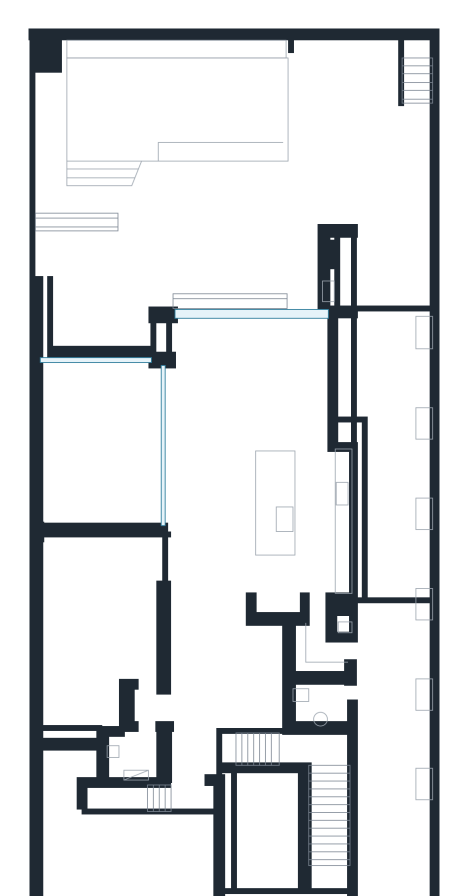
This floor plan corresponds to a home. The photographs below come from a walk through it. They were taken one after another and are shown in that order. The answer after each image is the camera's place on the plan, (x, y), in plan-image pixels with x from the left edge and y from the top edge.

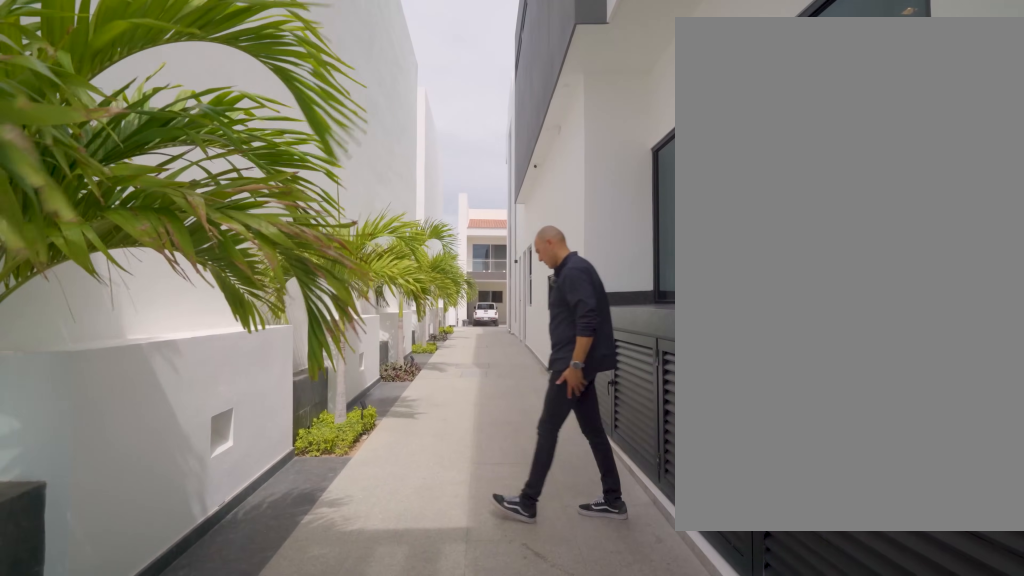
(397, 417)
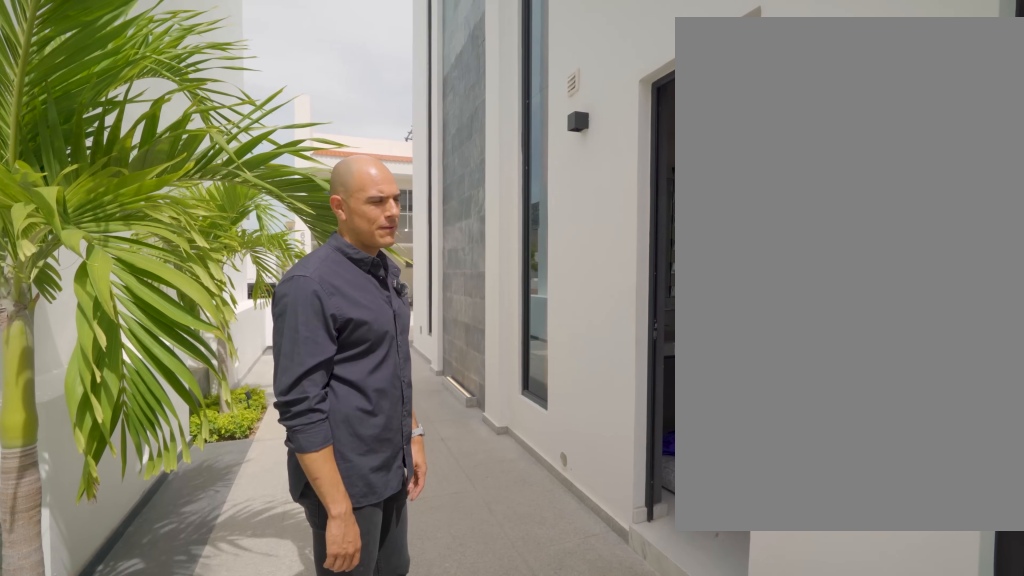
(389, 618)
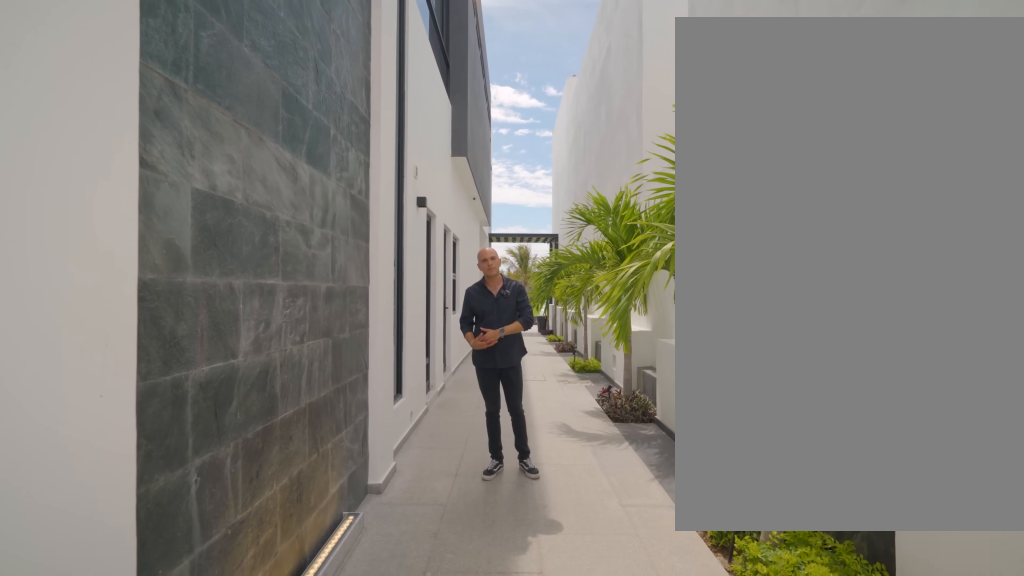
(399, 872)
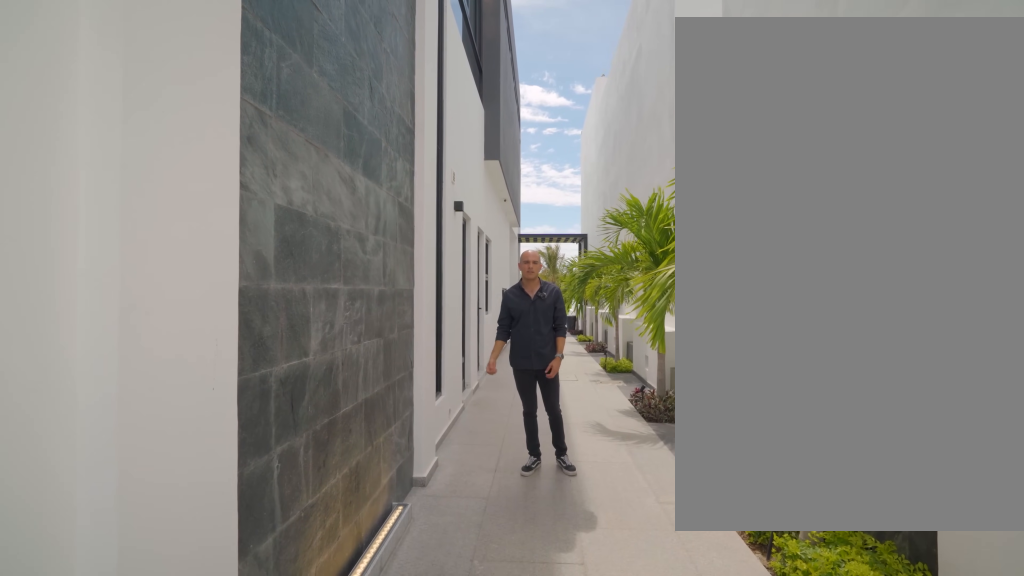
(399, 872)
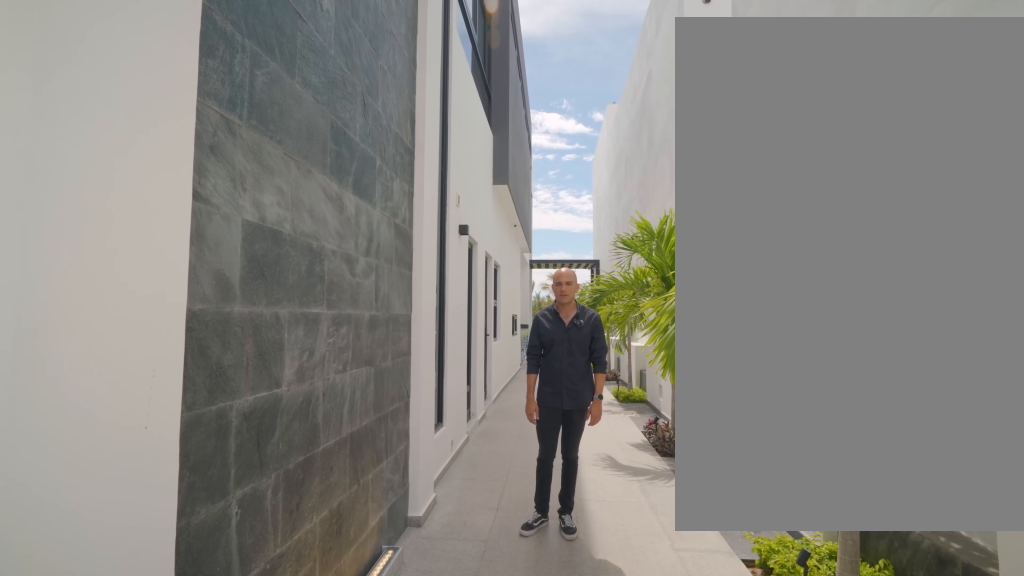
(399, 872)
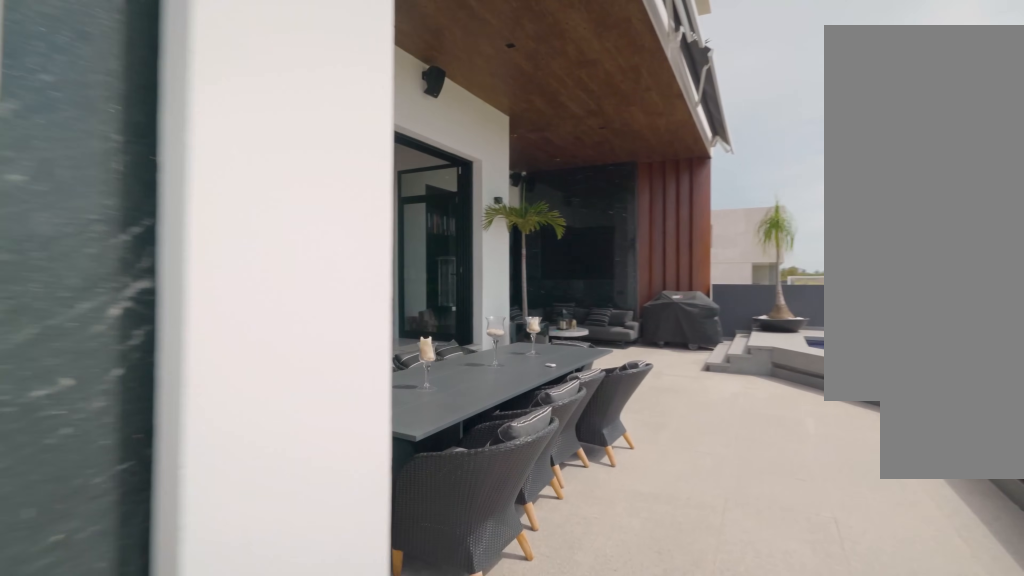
(347, 210)
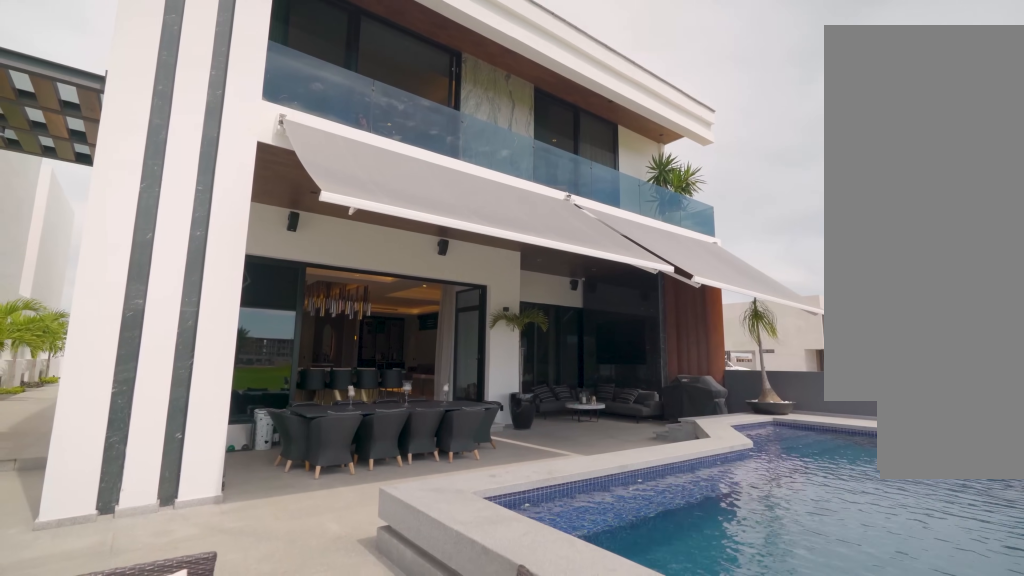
(326, 152)
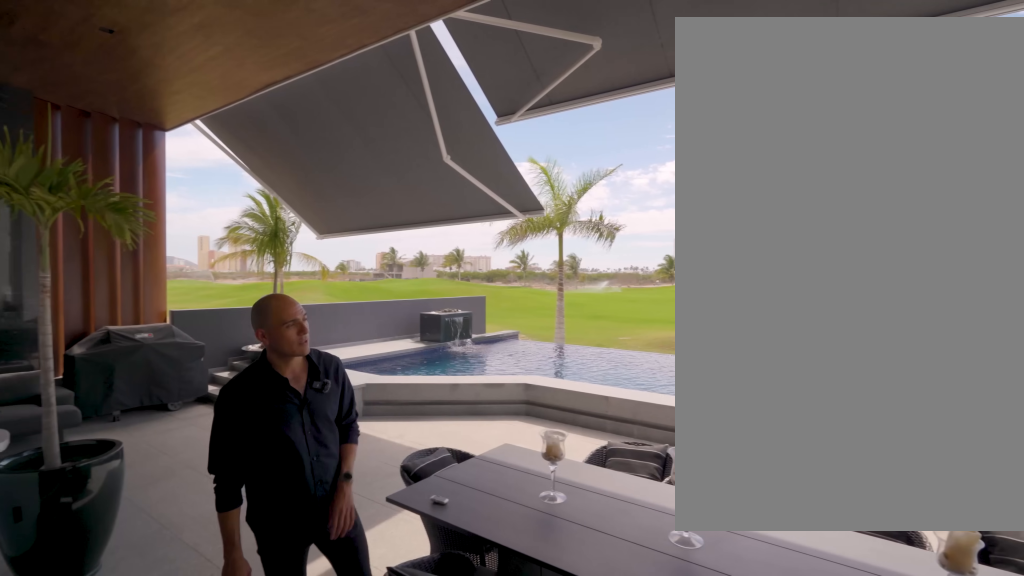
(234, 312)
